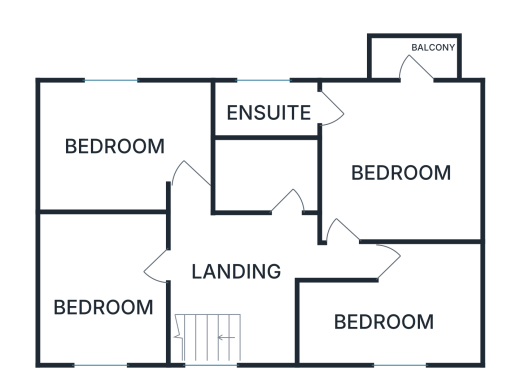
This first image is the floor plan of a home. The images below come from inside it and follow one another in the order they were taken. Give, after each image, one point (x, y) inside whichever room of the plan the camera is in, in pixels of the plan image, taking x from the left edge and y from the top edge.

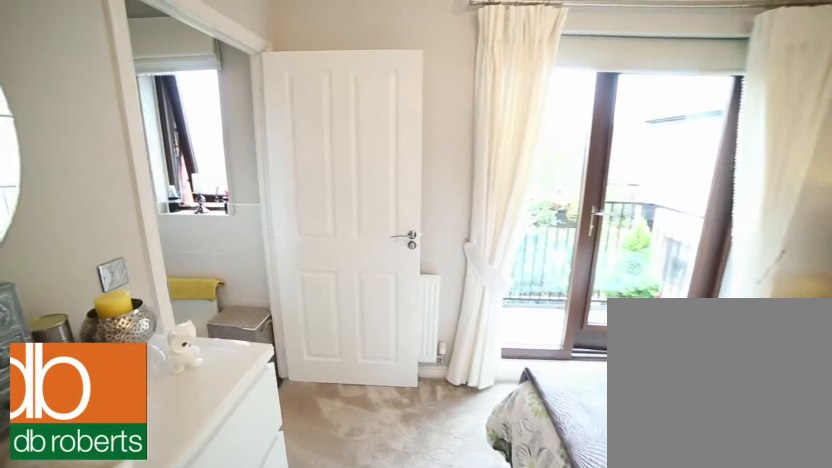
(382, 160)
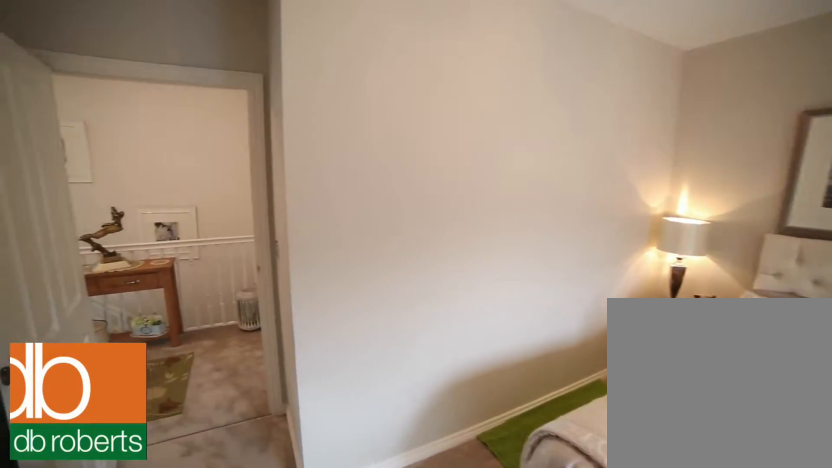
(121, 143)
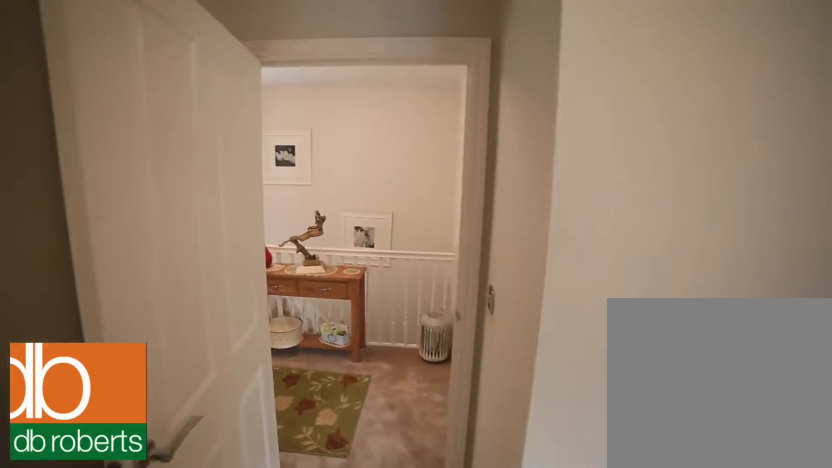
(121, 143)
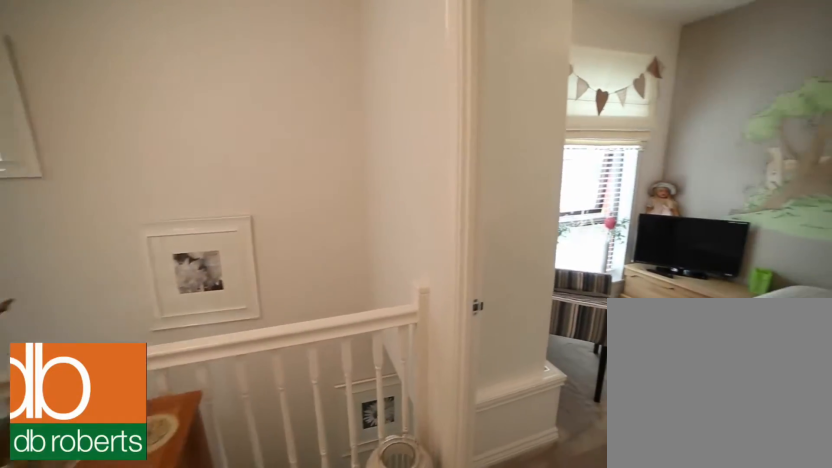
(252, 265)
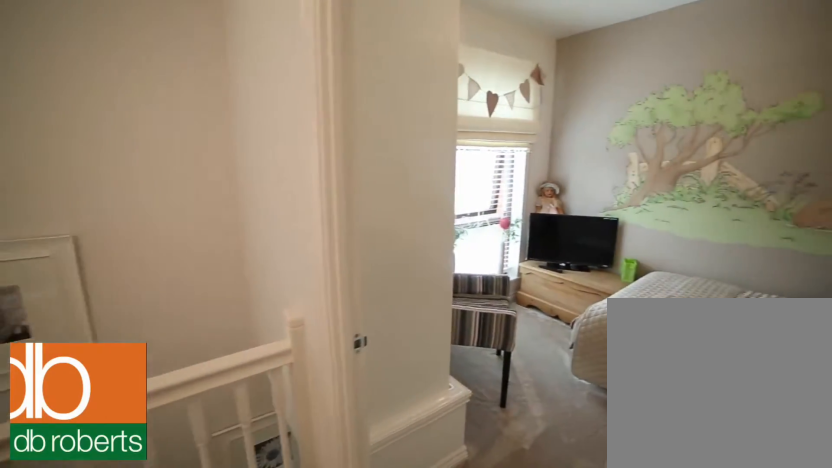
(252, 265)
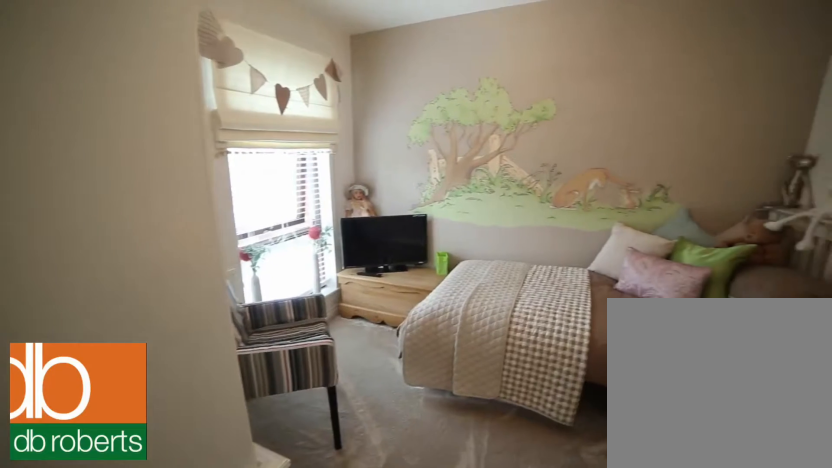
(101, 289)
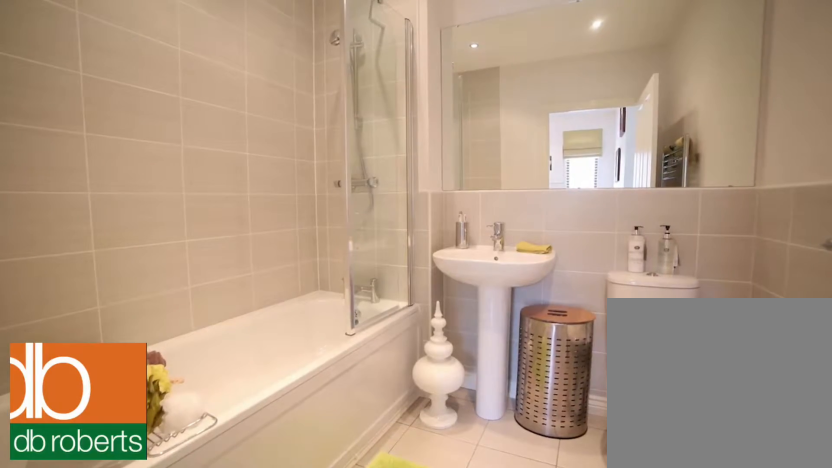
(265, 173)
